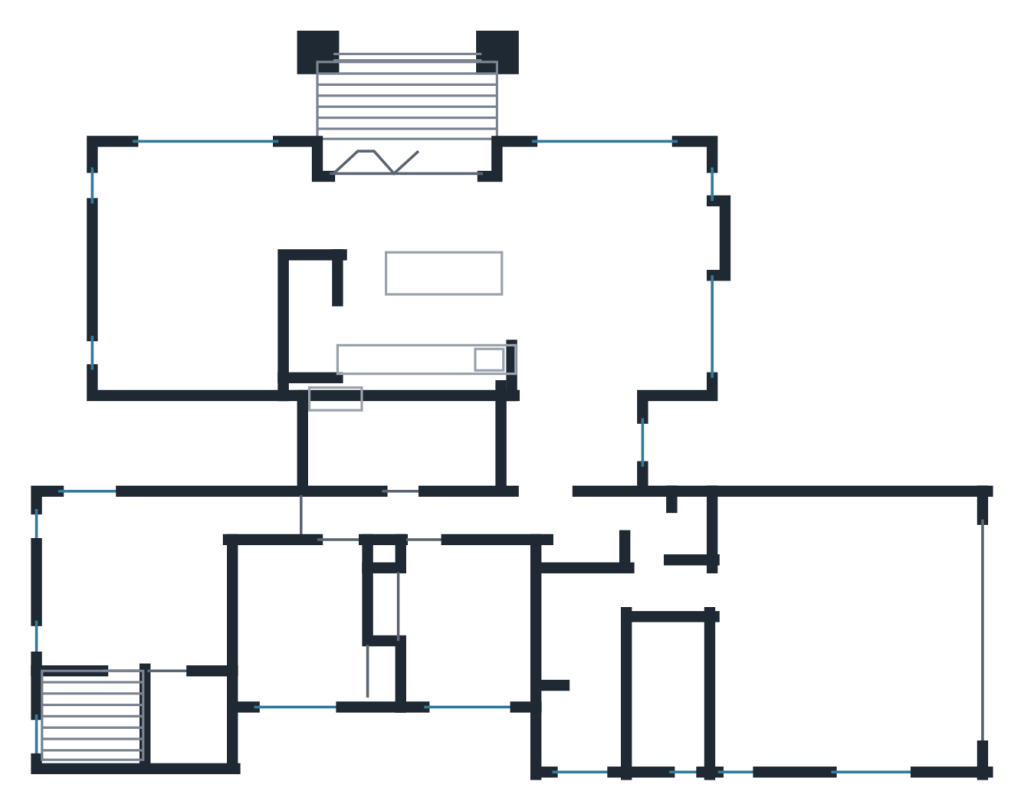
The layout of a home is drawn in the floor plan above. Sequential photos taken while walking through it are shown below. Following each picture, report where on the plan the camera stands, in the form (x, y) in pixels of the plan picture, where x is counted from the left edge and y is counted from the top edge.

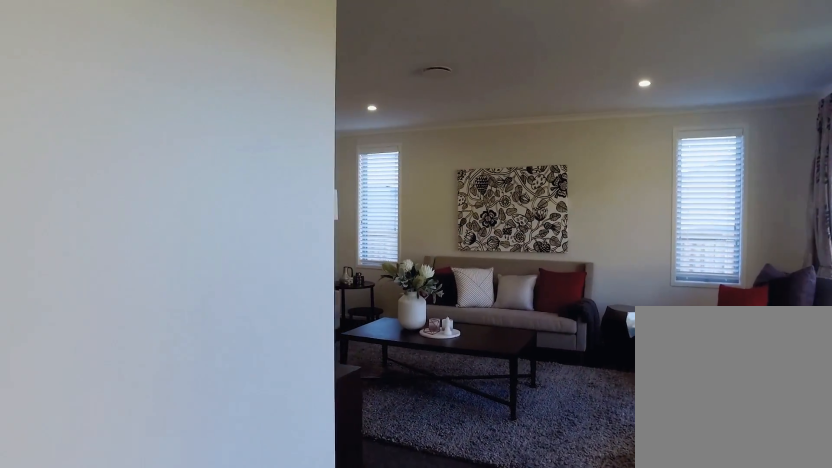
(340, 208)
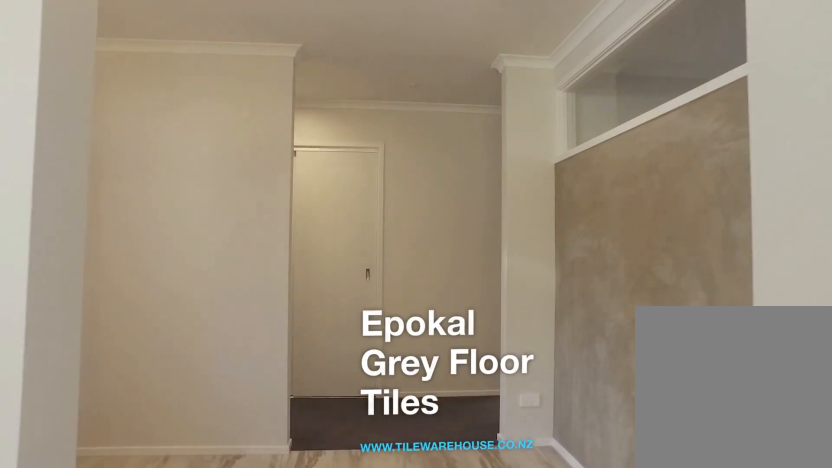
(541, 387)
